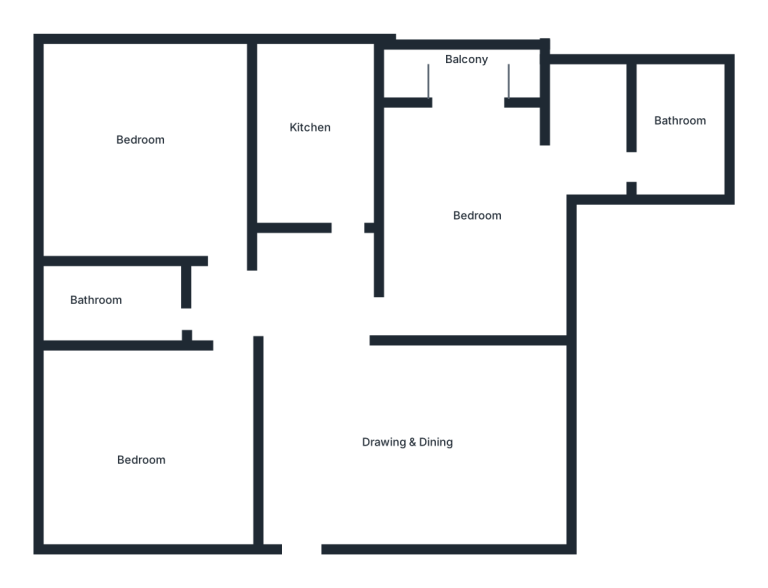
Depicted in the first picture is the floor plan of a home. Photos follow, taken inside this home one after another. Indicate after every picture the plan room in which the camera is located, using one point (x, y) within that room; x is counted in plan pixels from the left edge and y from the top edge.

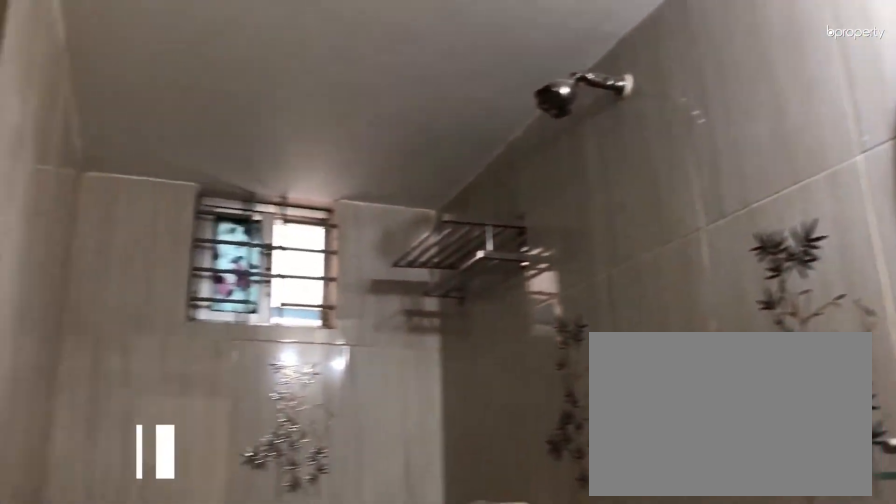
(115, 307)
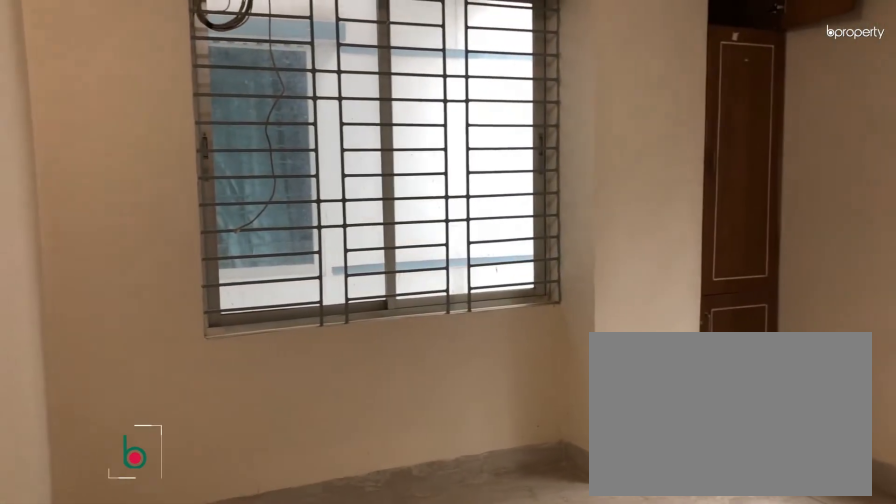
(135, 148)
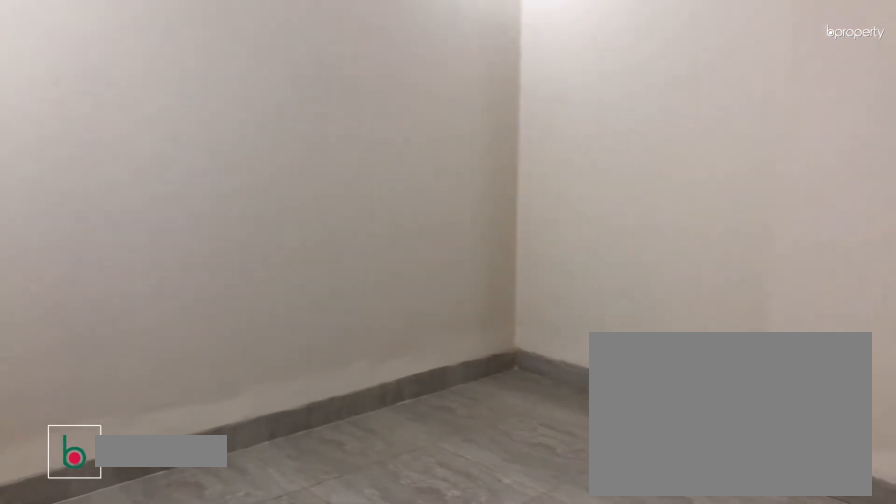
(143, 449)
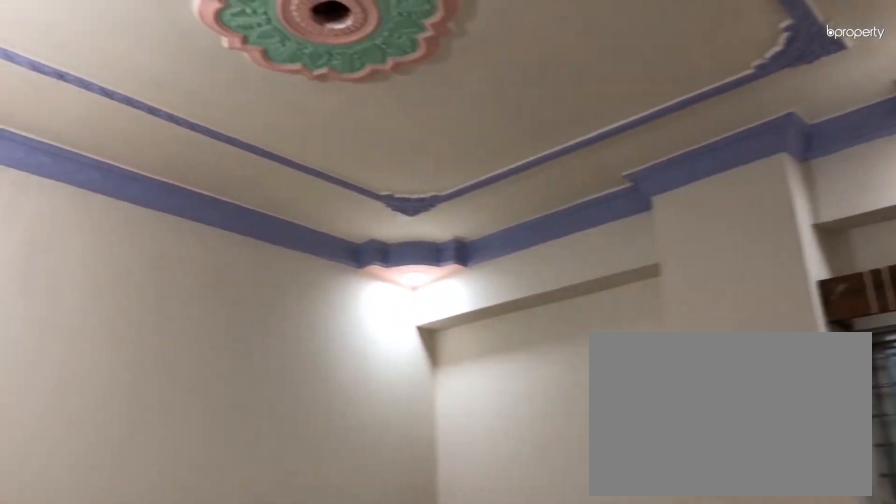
(143, 449)
